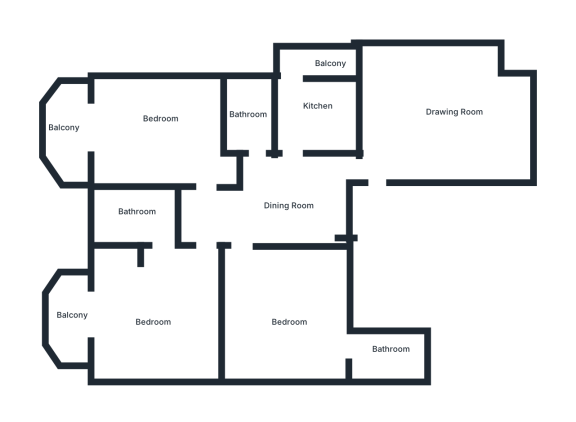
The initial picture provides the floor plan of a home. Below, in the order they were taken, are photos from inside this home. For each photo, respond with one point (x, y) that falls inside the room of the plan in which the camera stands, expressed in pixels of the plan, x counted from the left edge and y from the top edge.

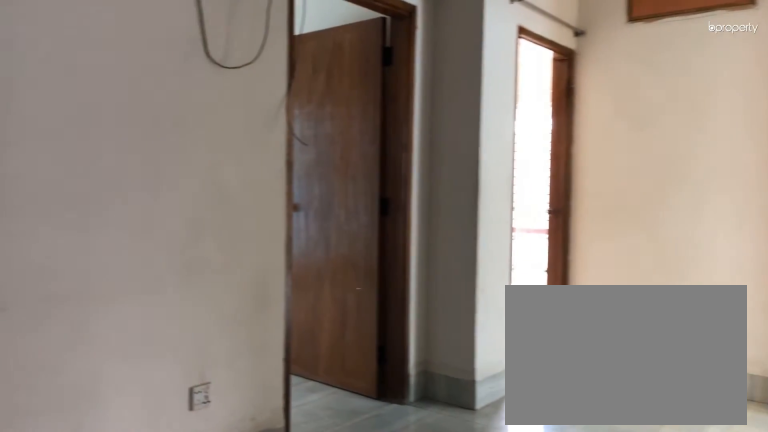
(287, 211)
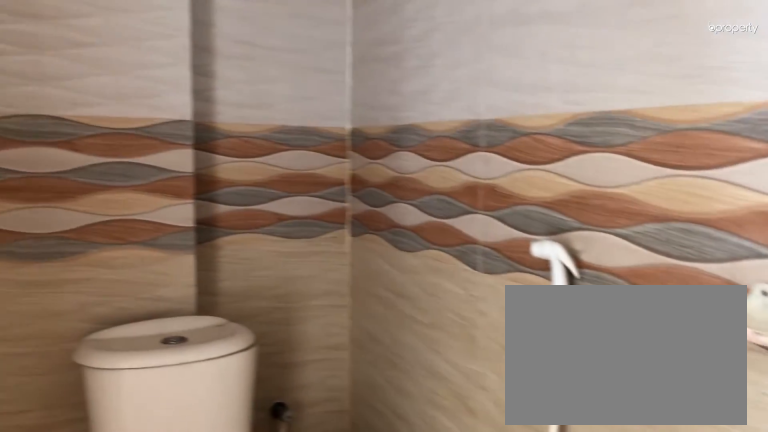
(133, 211)
